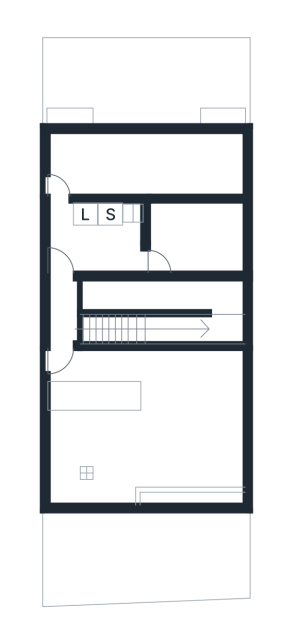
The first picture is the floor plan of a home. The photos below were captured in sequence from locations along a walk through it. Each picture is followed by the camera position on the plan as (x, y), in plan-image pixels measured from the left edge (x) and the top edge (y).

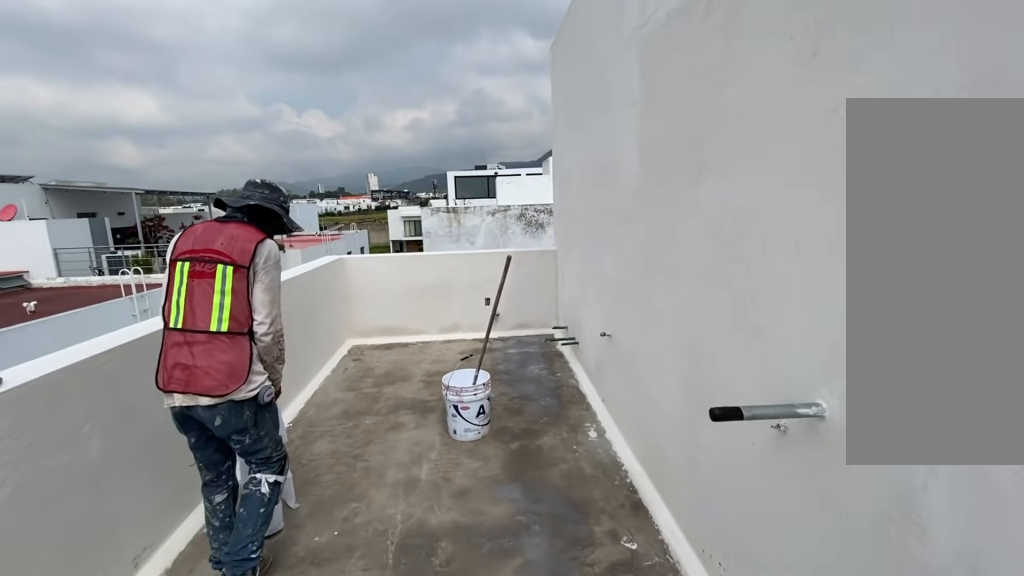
(109, 153)
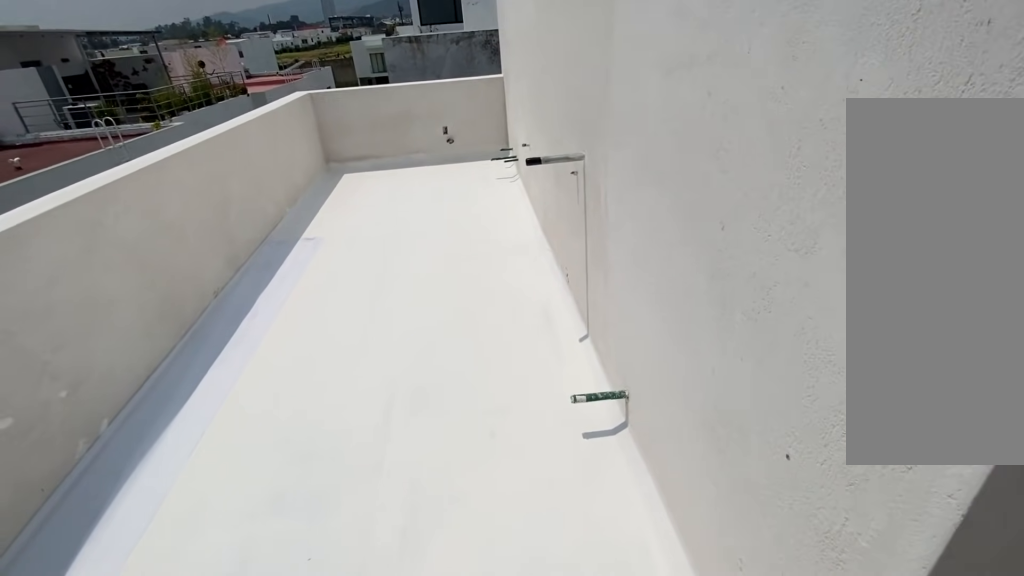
(57, 189)
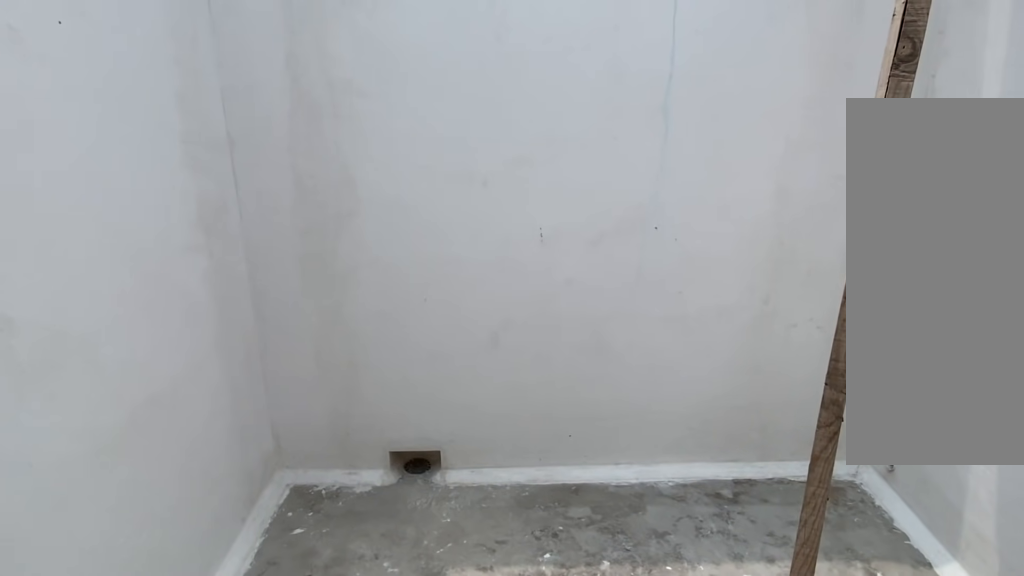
(167, 246)
